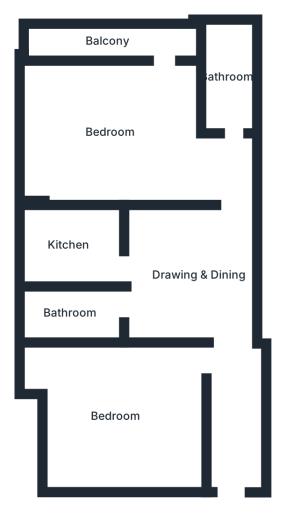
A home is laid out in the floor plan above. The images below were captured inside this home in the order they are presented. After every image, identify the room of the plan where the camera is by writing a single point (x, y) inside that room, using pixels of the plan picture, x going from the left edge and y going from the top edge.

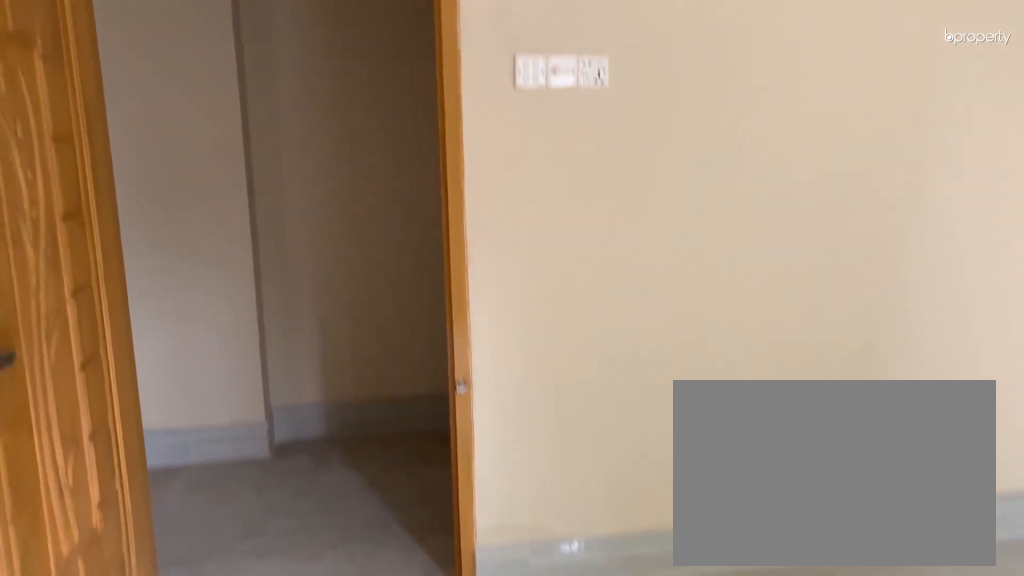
(127, 421)
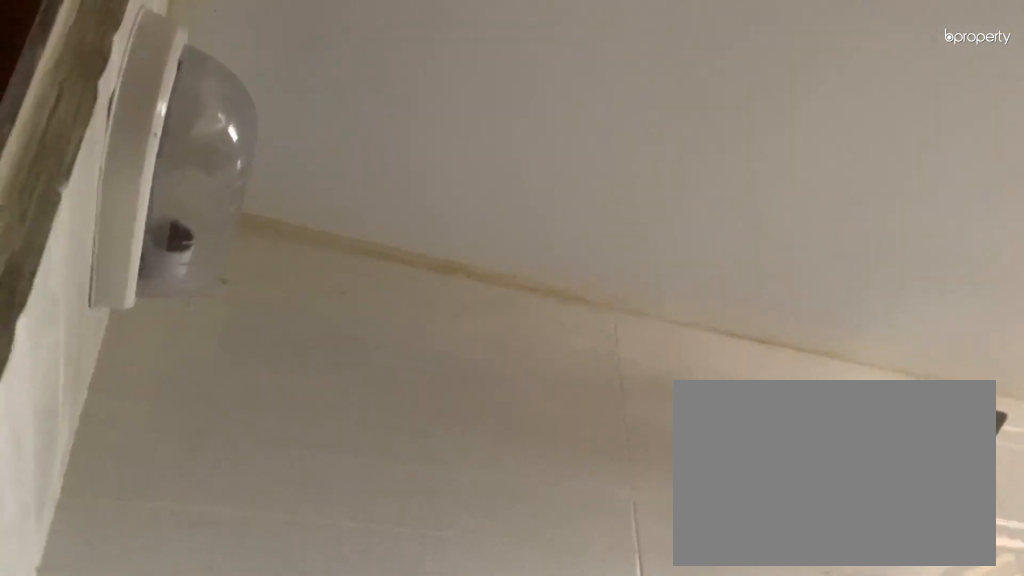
(72, 318)
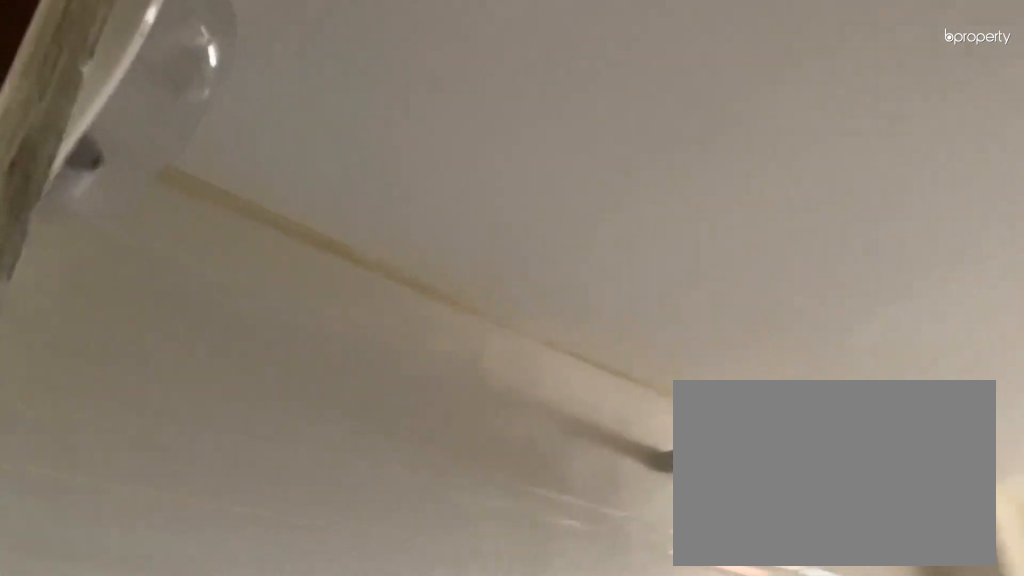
(72, 318)
